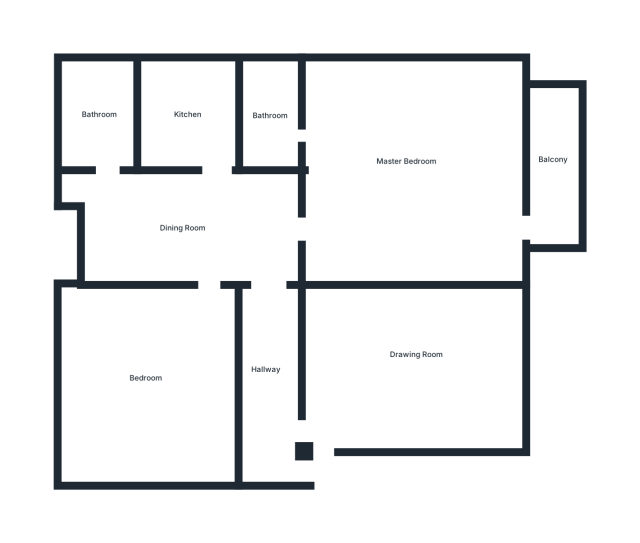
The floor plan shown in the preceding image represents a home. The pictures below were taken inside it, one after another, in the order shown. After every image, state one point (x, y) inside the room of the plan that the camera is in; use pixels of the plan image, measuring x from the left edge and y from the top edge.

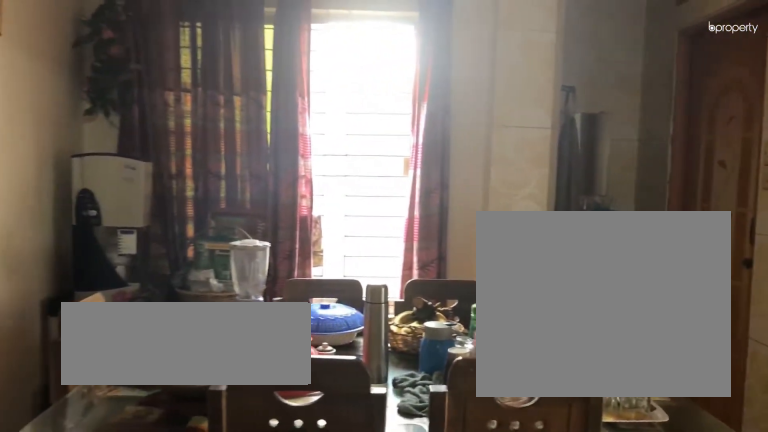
(181, 224)
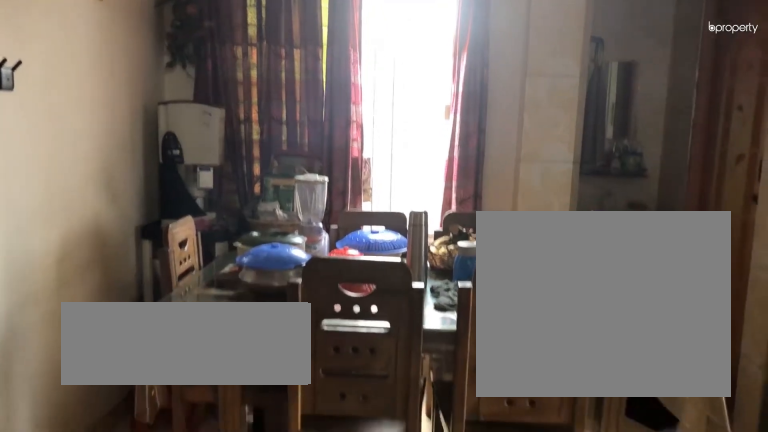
(181, 224)
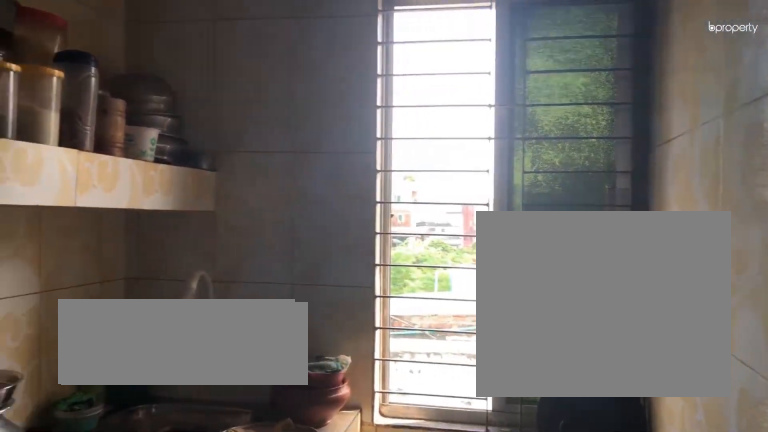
(187, 113)
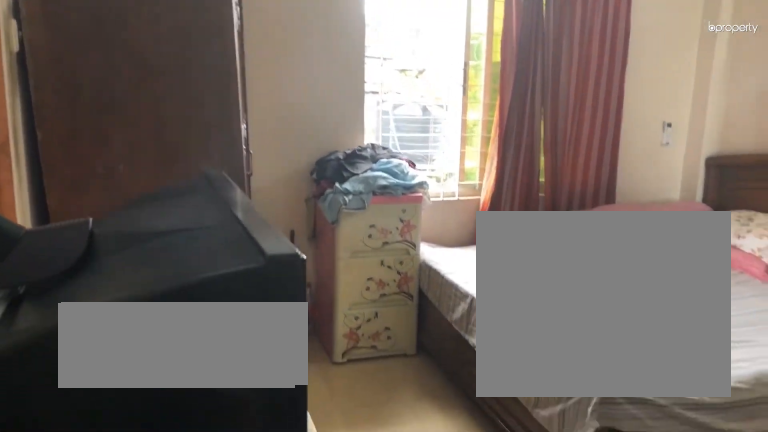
(405, 160)
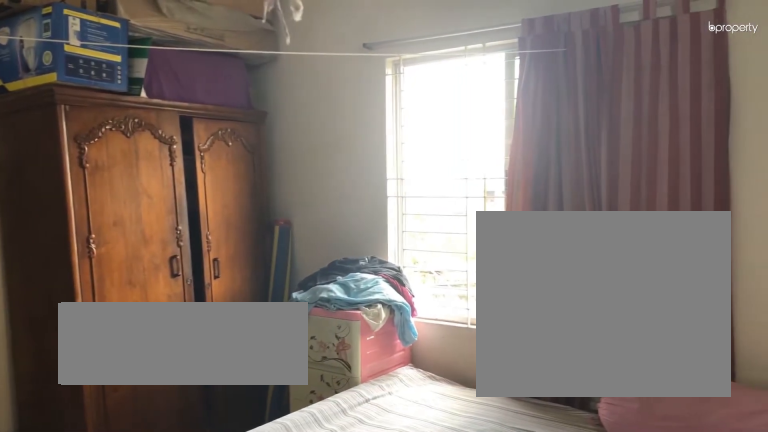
(406, 159)
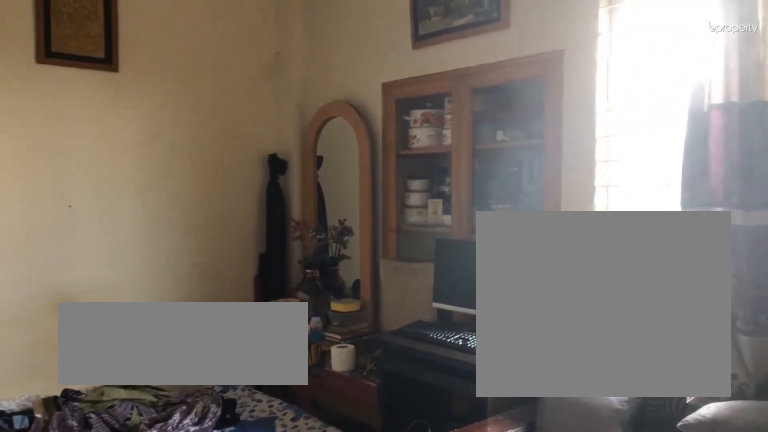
(145, 378)
